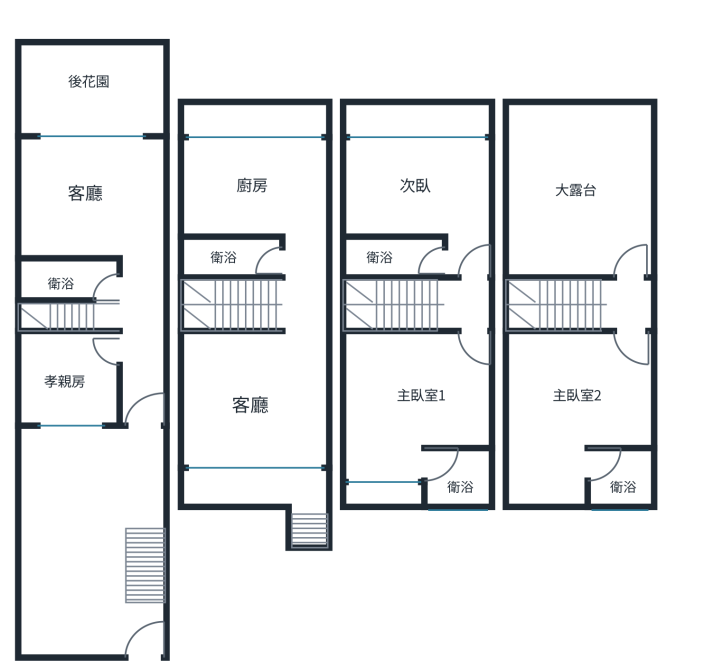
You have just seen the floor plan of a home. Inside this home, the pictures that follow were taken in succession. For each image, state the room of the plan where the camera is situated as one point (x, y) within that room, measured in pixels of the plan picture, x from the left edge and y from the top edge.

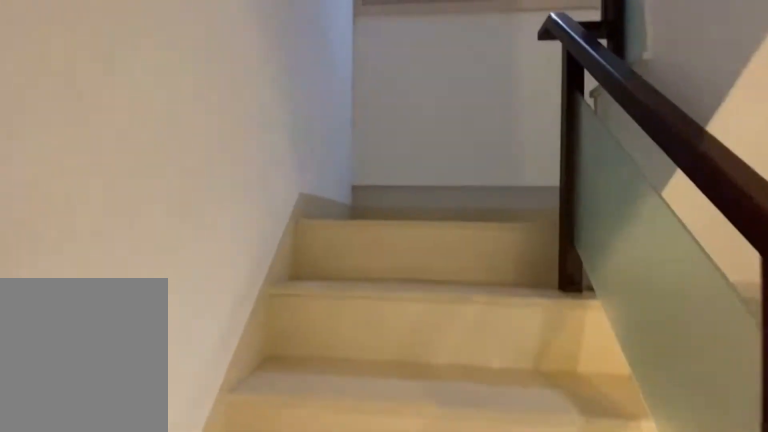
(242, 309)
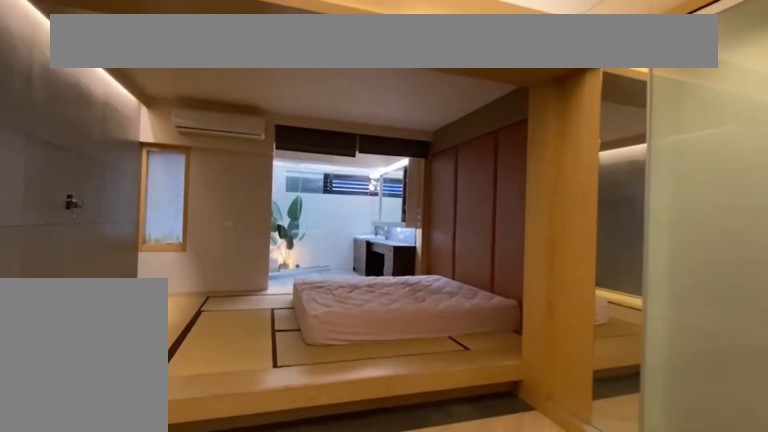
(409, 397)
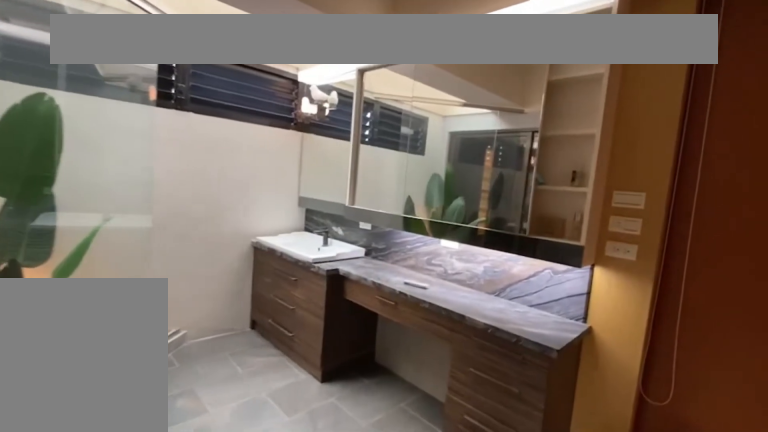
(461, 478)
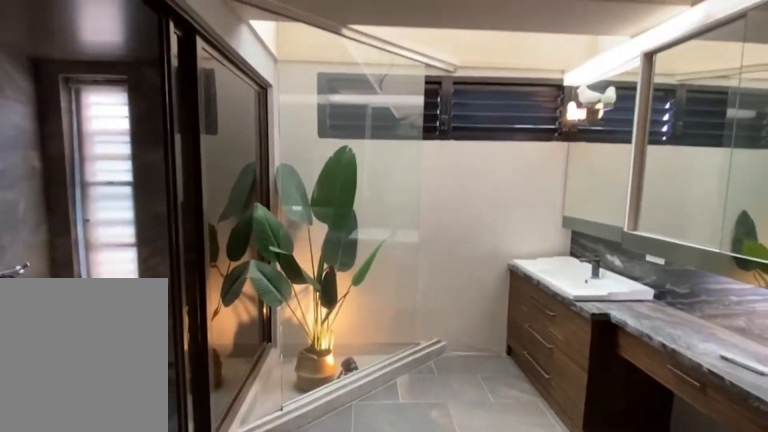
(460, 479)
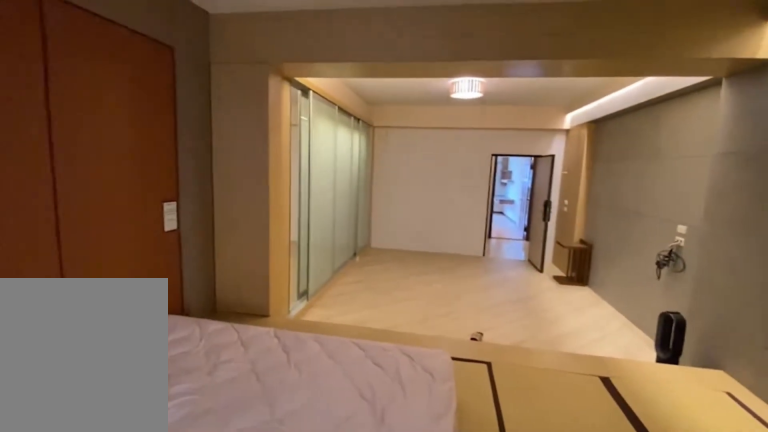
(421, 376)
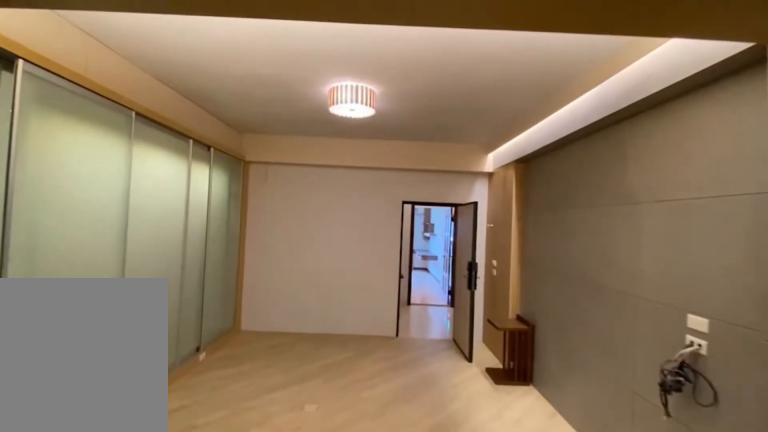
(421, 376)
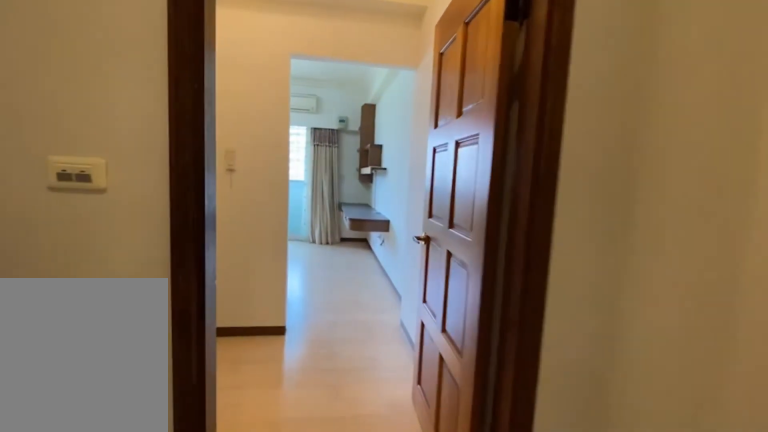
(405, 210)
